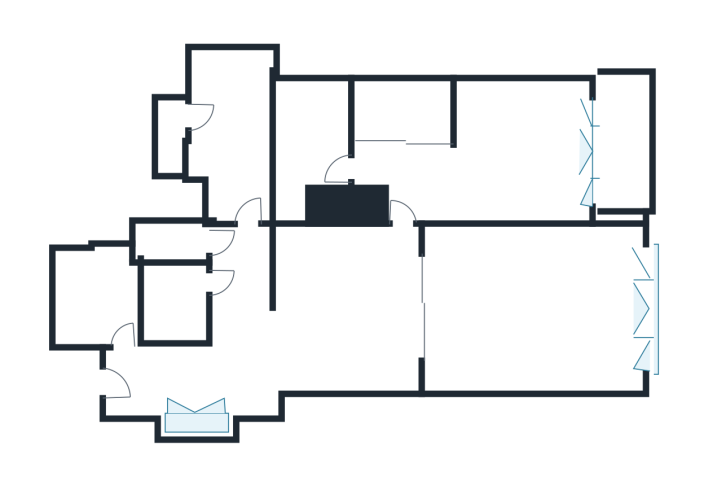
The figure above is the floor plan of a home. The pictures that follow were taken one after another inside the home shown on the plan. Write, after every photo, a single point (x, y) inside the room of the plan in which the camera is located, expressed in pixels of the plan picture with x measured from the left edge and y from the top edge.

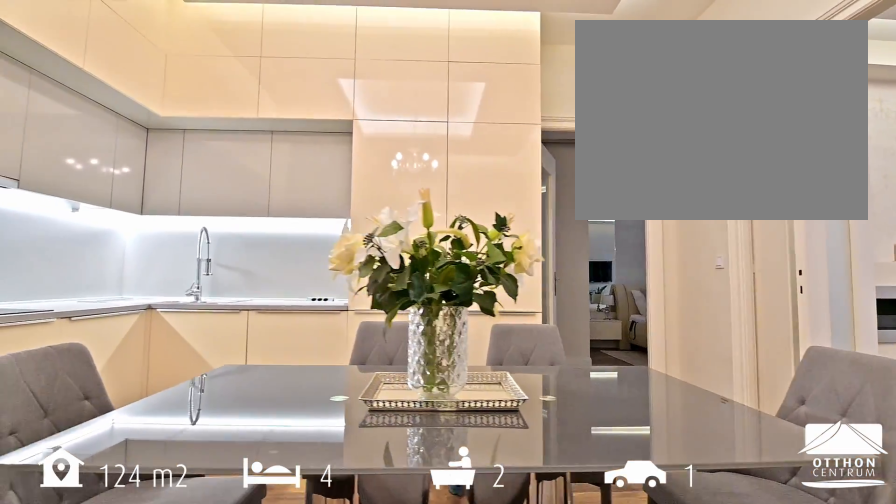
(367, 317)
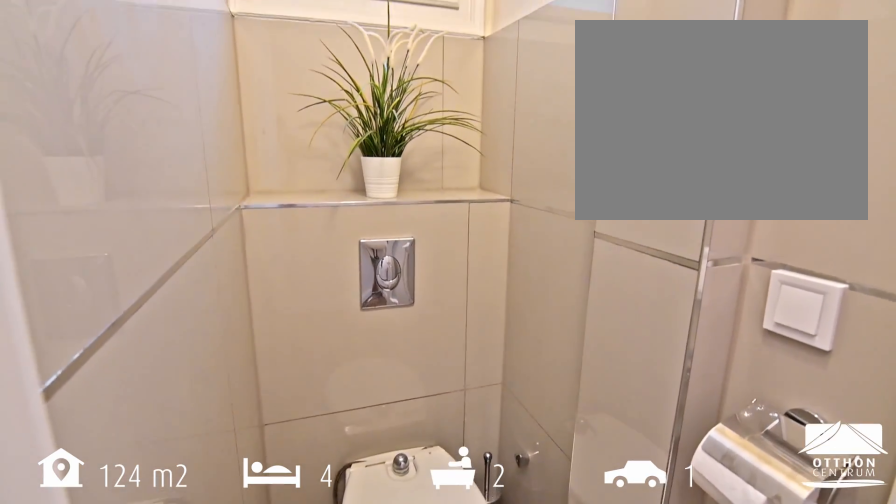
(178, 310)
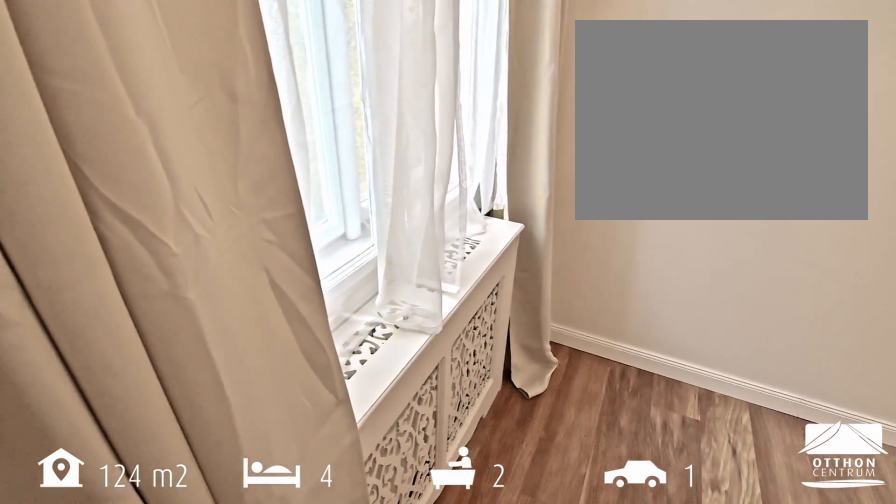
(101, 310)
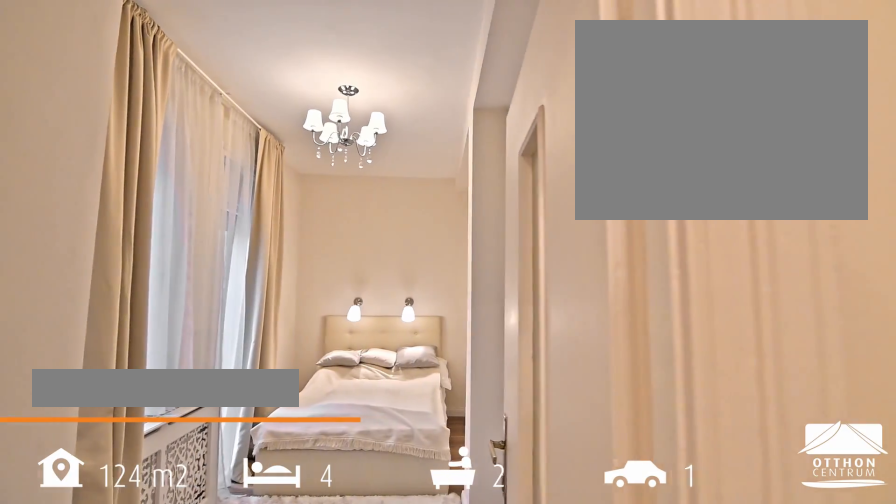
(232, 115)
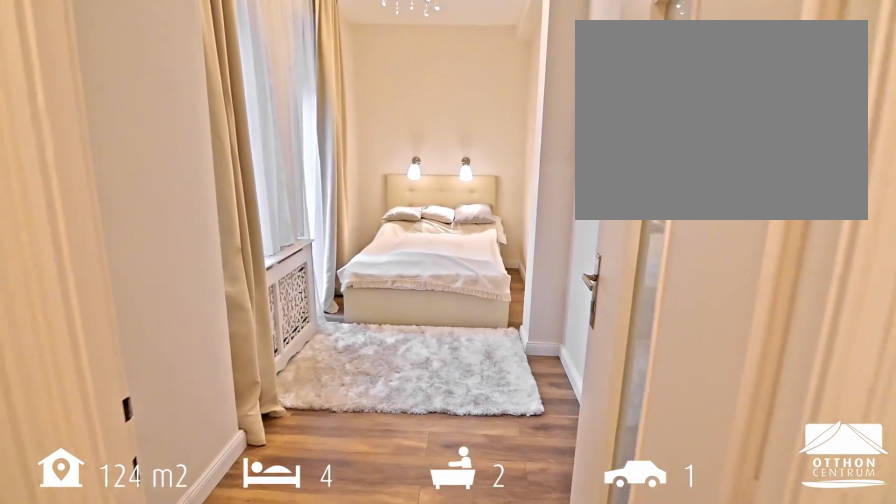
(232, 115)
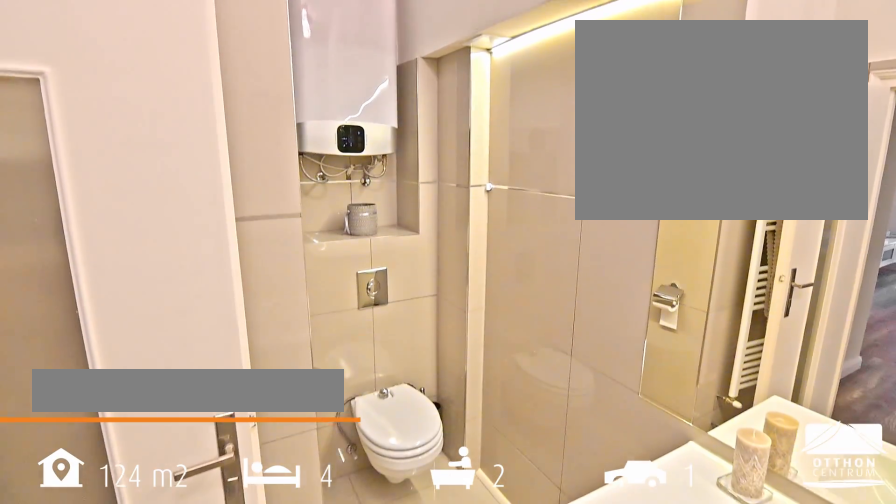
(313, 158)
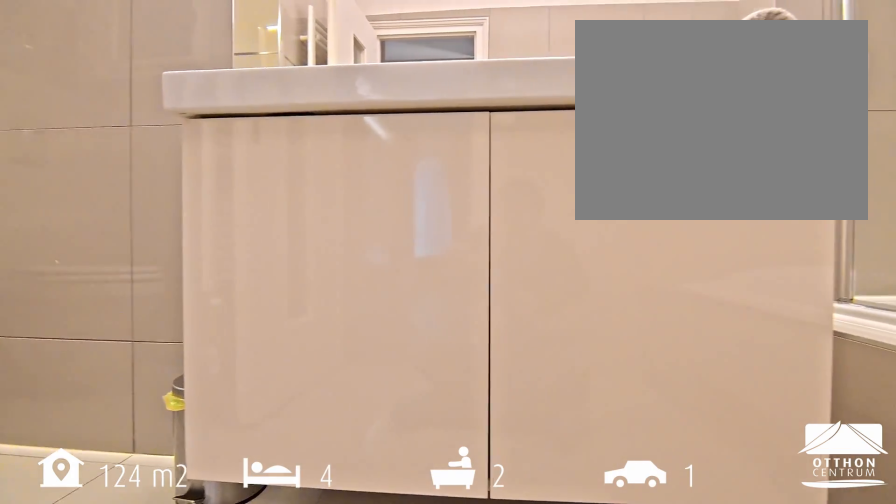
(313, 158)
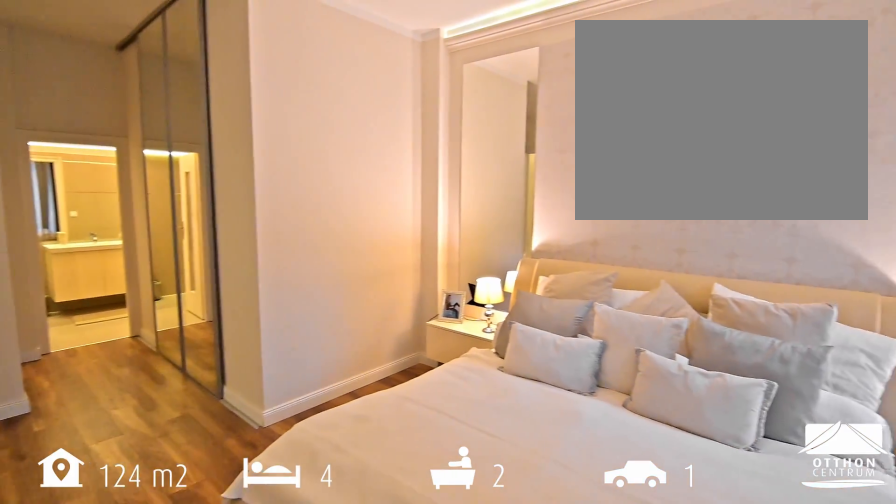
(498, 186)
